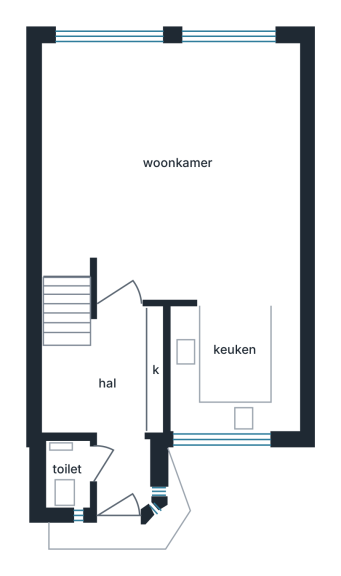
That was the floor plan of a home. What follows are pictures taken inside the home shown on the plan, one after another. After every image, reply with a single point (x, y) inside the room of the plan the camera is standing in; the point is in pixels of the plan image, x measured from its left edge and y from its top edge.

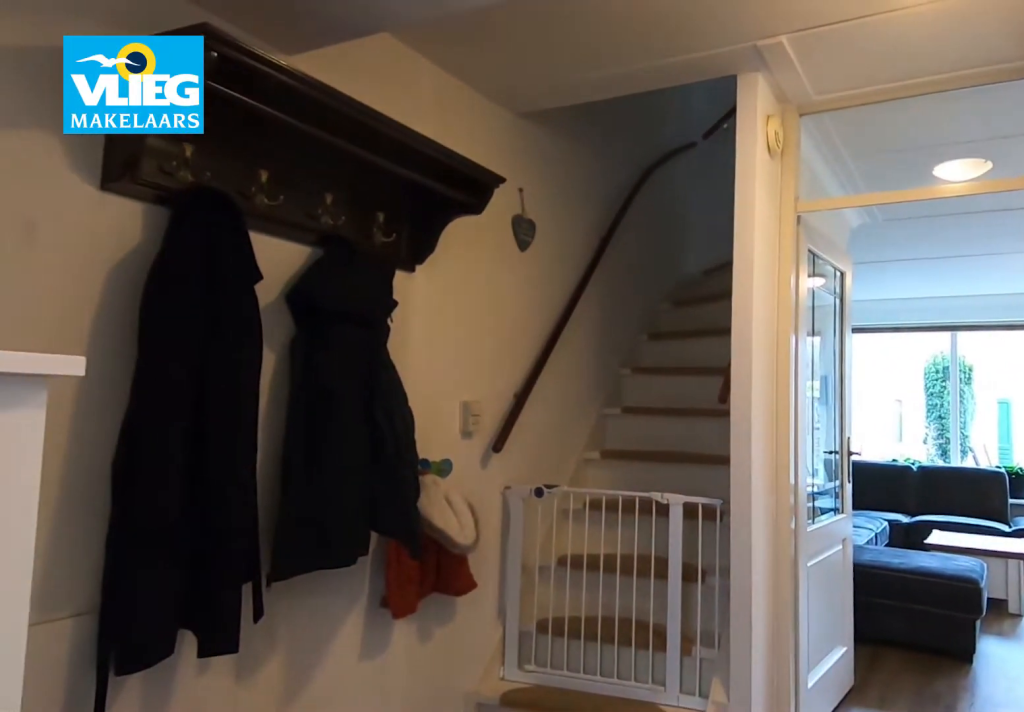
(104, 403)
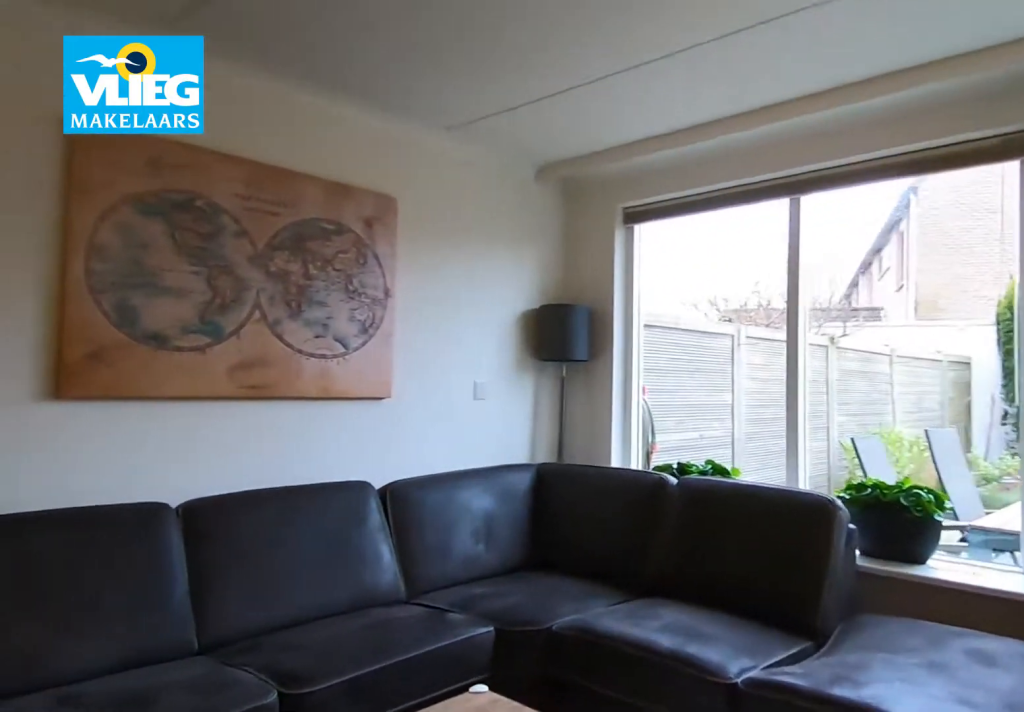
(166, 116)
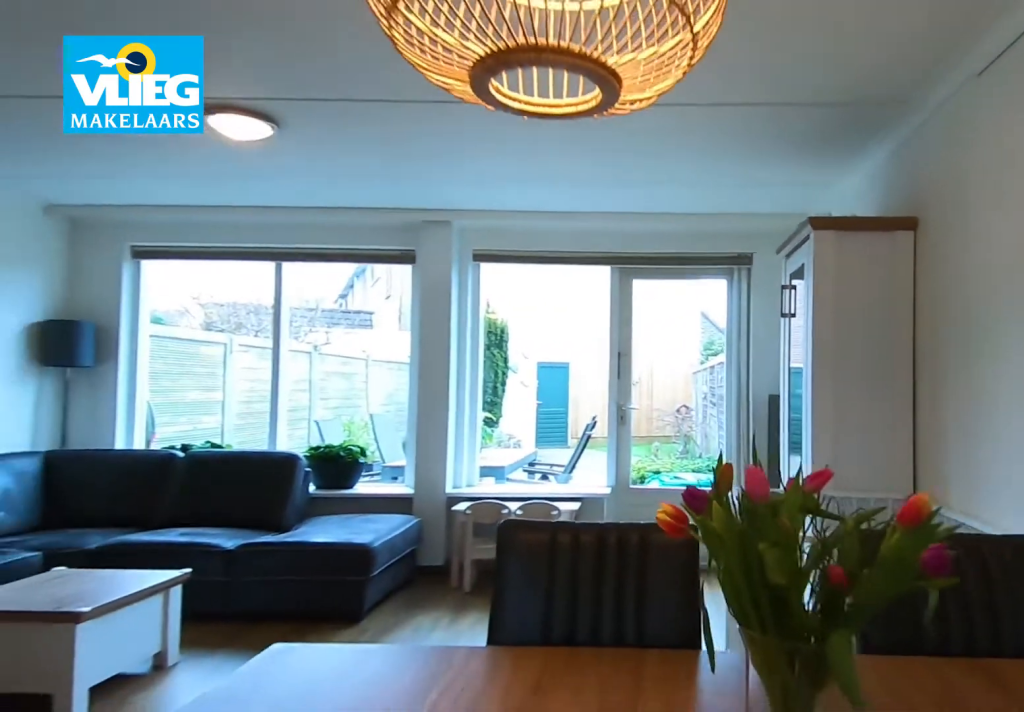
(166, 116)
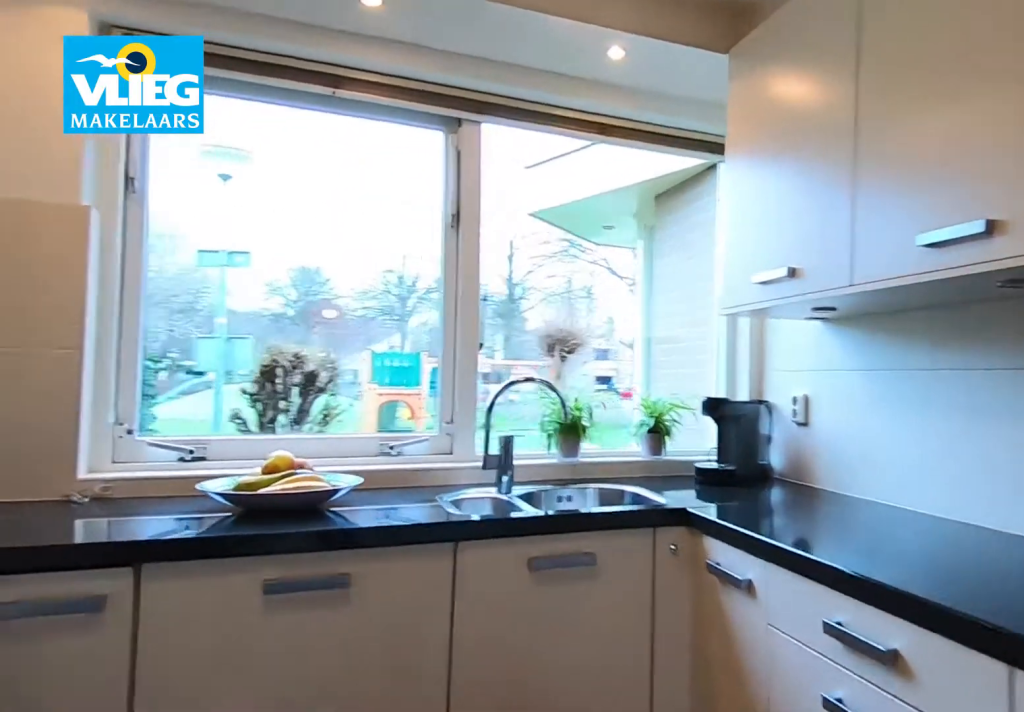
(236, 367)
